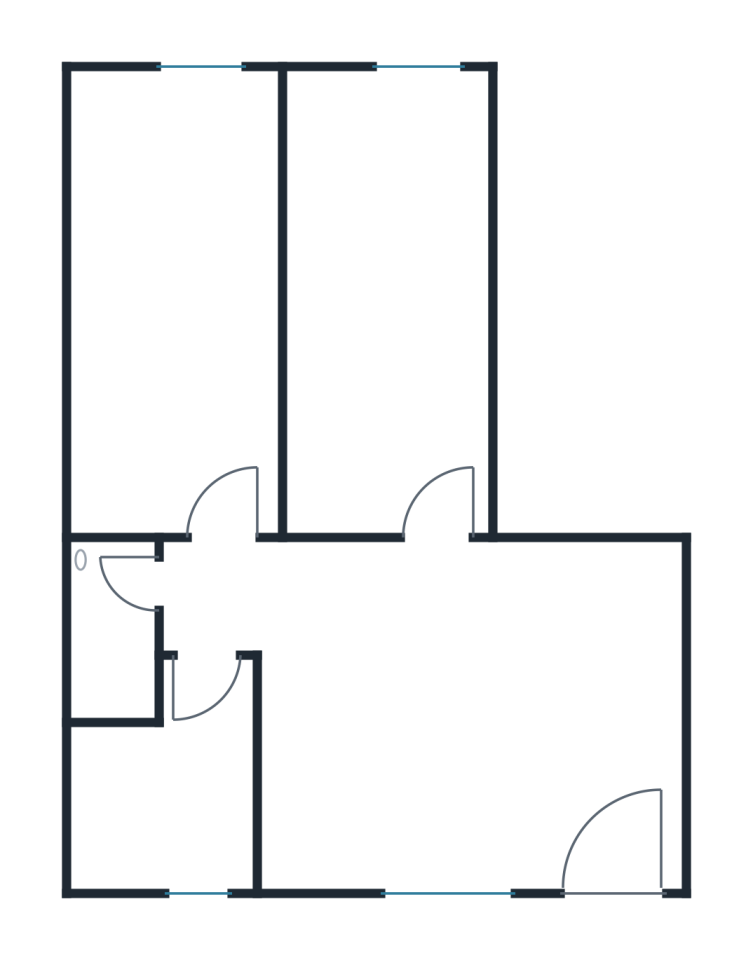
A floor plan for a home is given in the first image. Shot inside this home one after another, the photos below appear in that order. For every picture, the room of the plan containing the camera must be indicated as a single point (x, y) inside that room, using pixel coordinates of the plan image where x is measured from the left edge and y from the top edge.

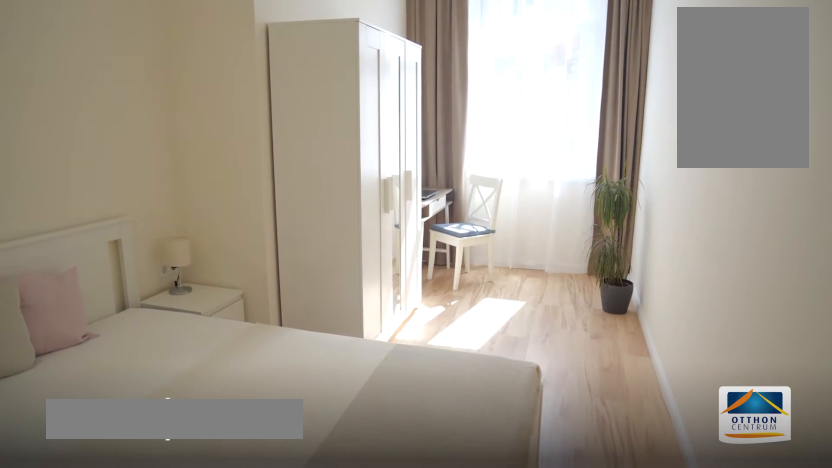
(394, 313)
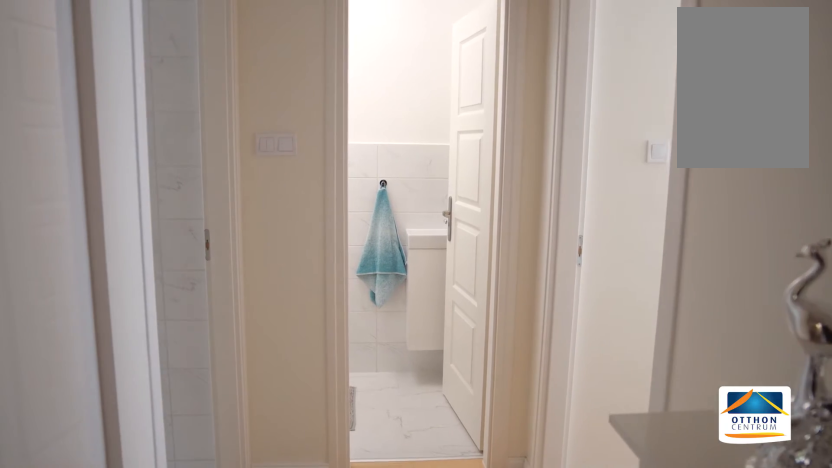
(262, 609)
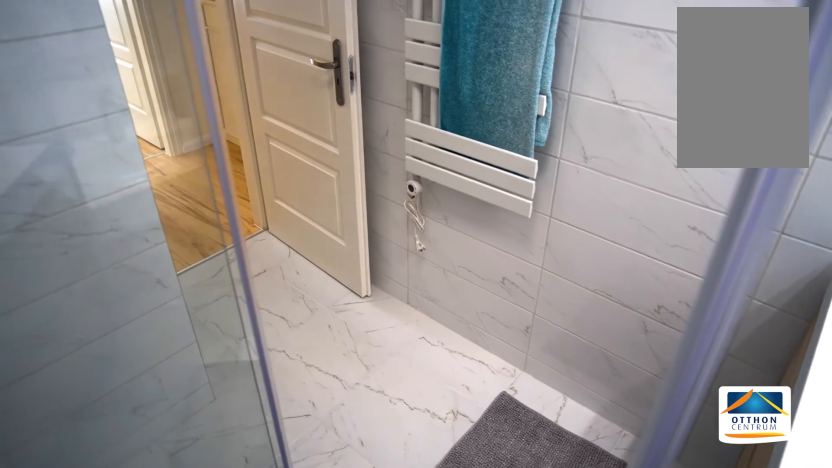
(170, 802)
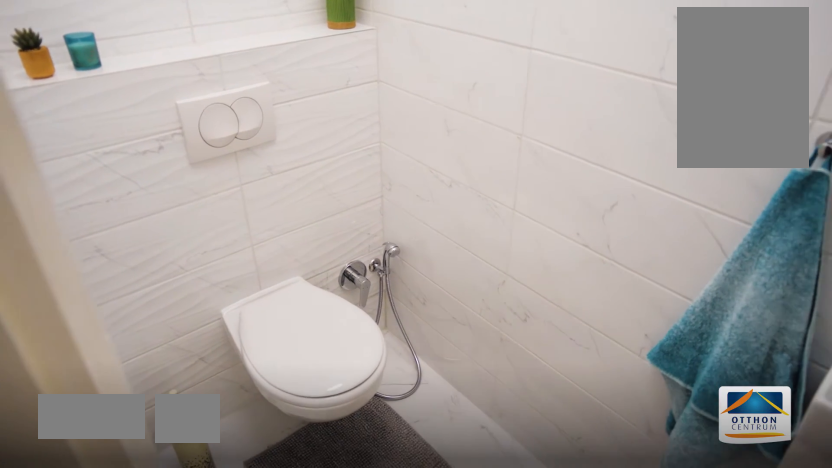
(116, 634)
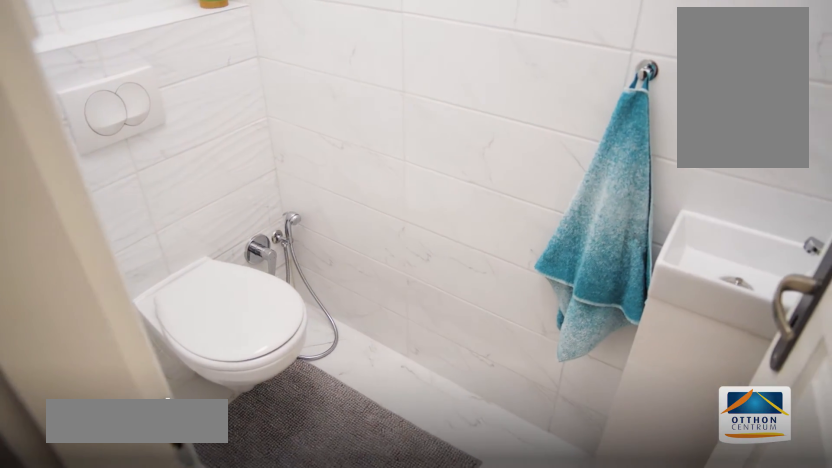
(116, 634)
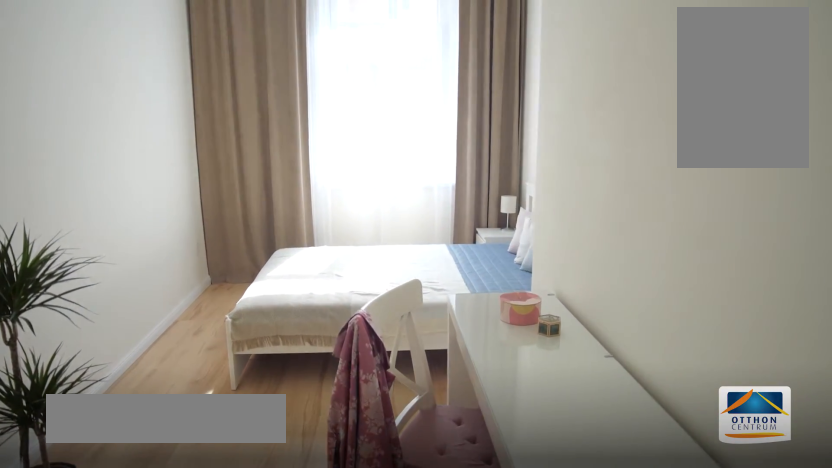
(175, 318)
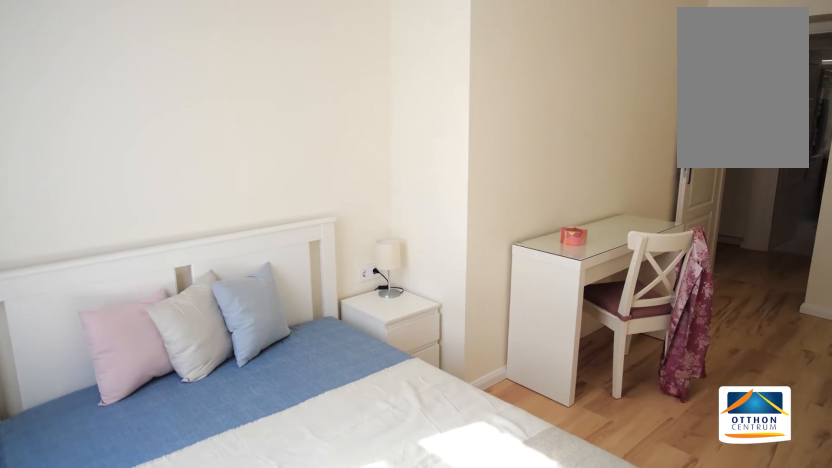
(176, 317)
